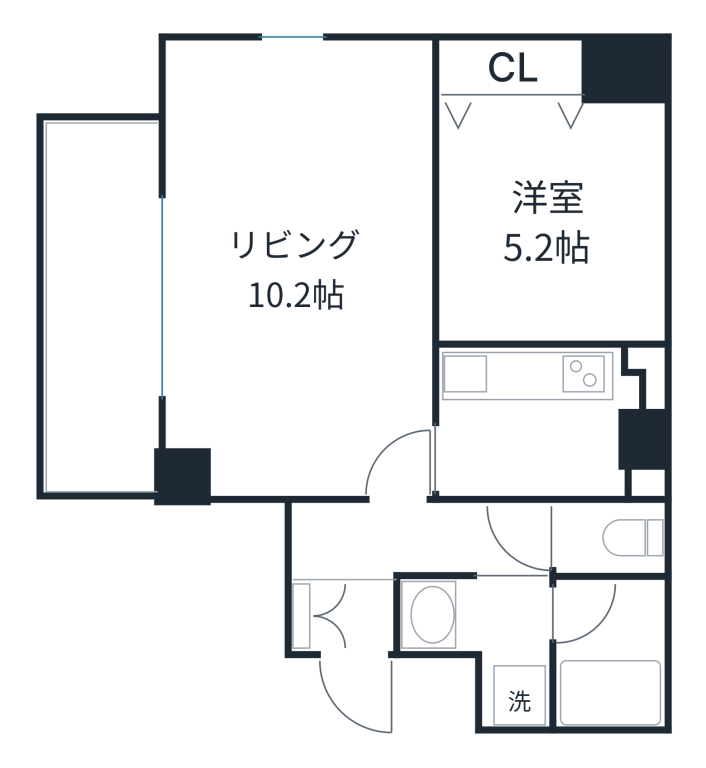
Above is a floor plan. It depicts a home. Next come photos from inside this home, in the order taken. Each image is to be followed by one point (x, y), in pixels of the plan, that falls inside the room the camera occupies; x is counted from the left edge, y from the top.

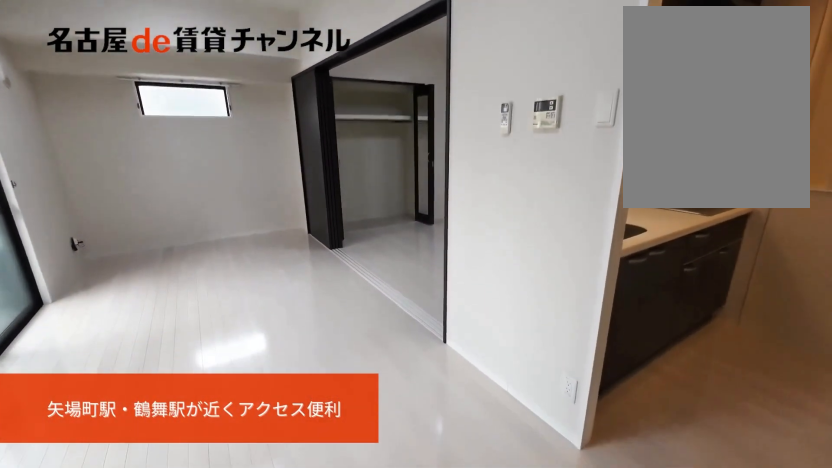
(300, 270)
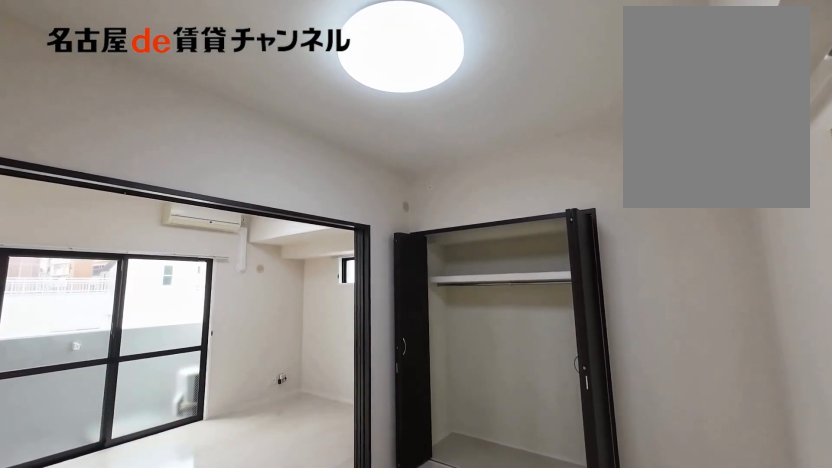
(552, 219)
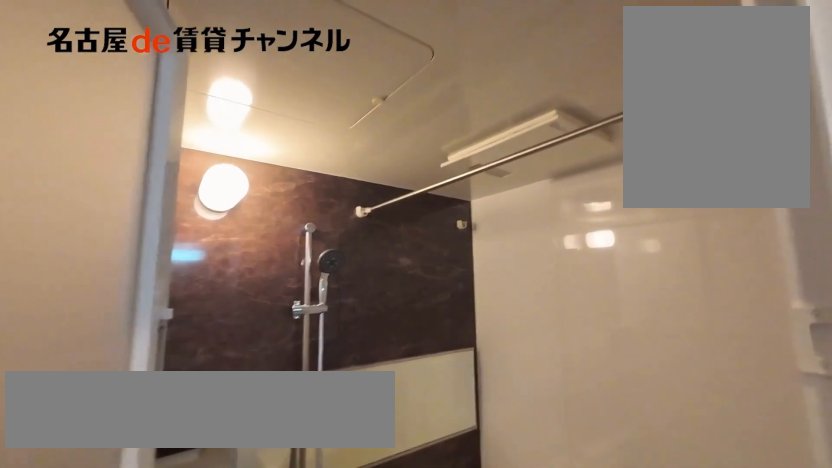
(608, 653)
